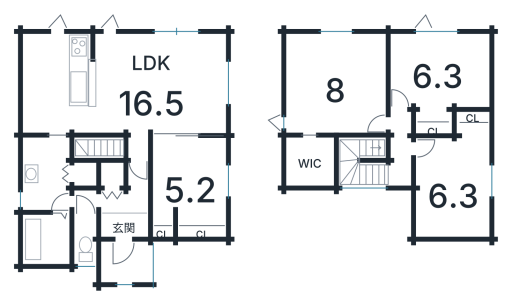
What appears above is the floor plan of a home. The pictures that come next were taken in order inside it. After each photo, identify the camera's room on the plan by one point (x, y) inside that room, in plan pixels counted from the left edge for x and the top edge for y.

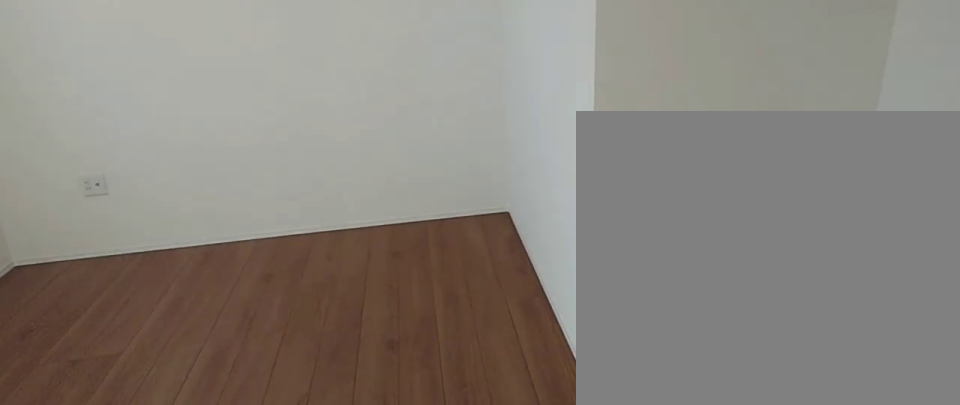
(437, 74)
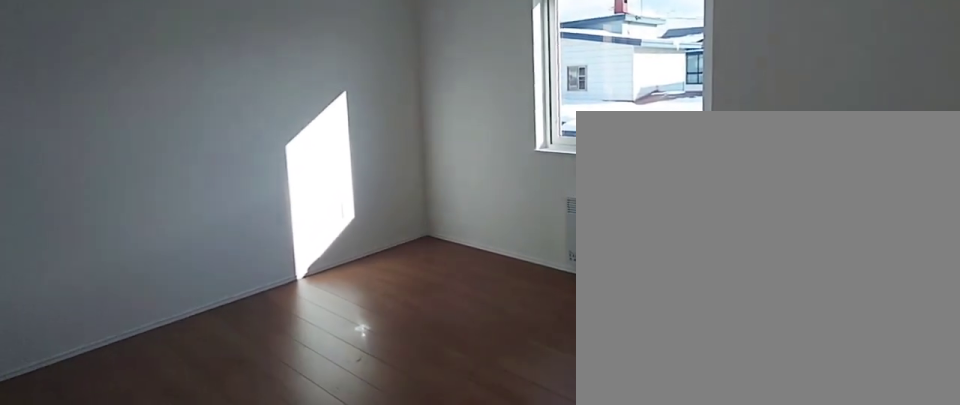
(333, 91)
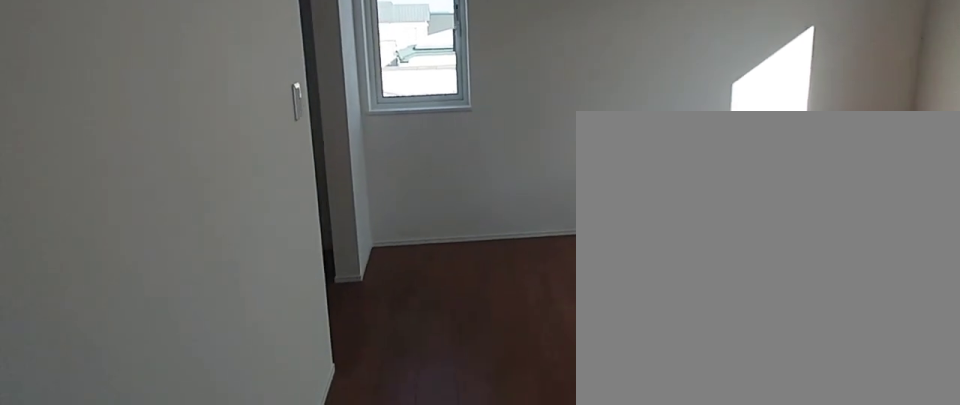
(333, 91)
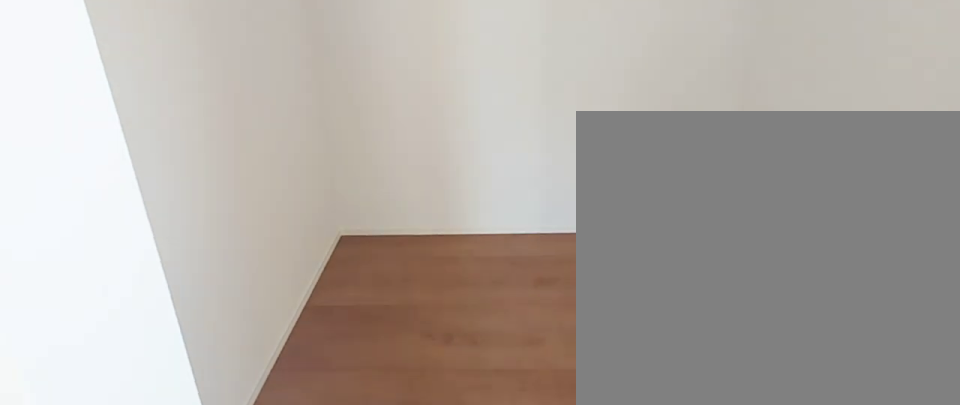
(307, 162)
